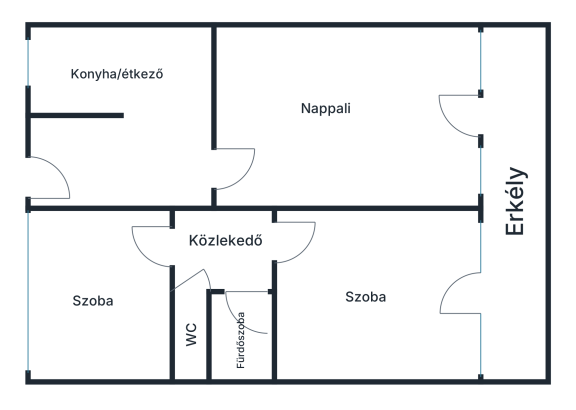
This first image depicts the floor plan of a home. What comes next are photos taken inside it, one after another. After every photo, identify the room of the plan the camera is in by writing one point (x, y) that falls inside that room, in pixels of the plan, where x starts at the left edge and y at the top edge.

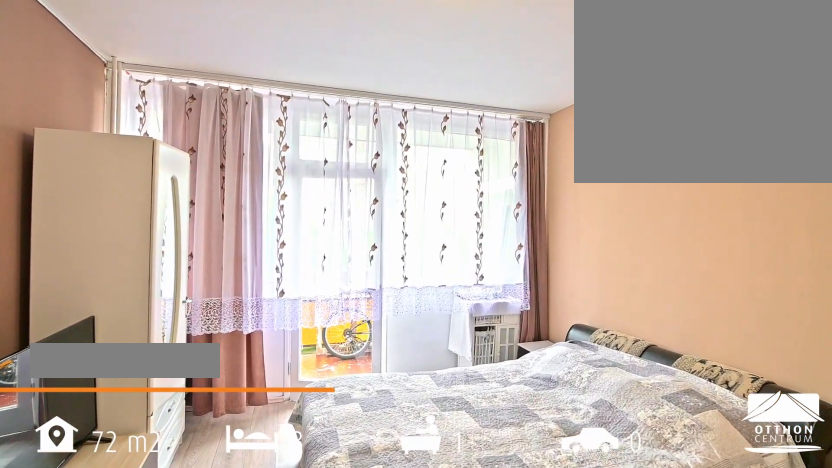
(366, 322)
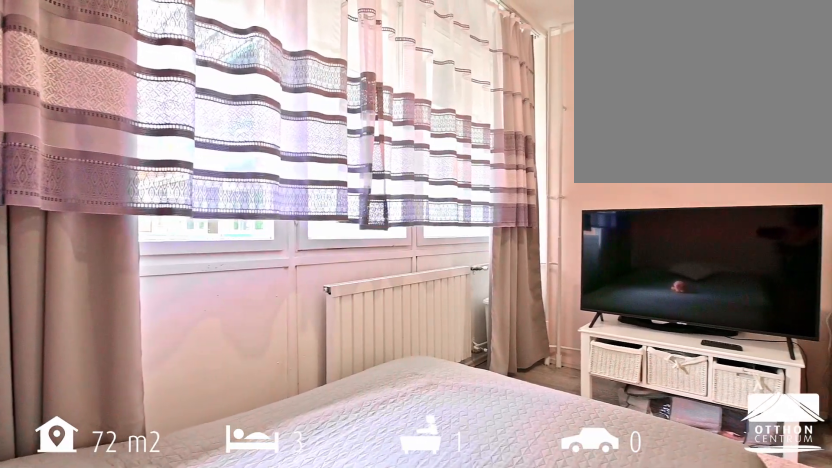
(96, 328)
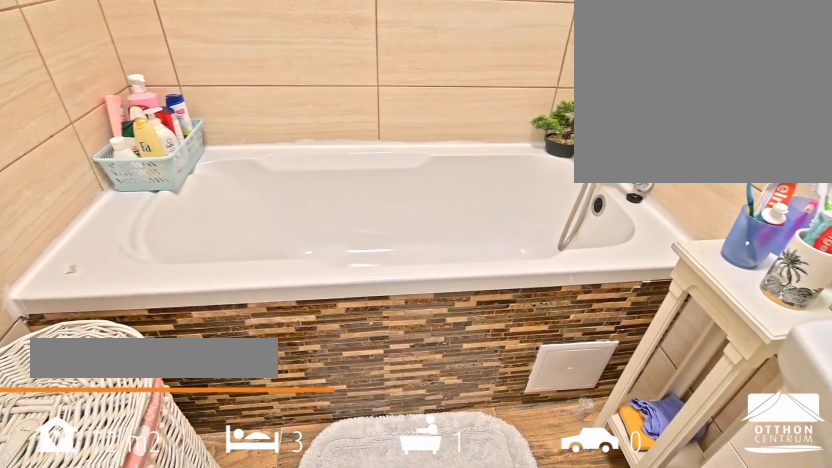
(258, 342)
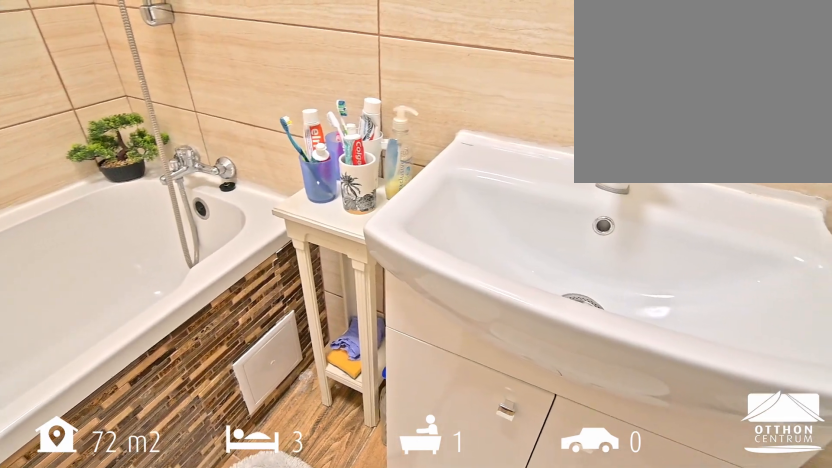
(258, 342)
